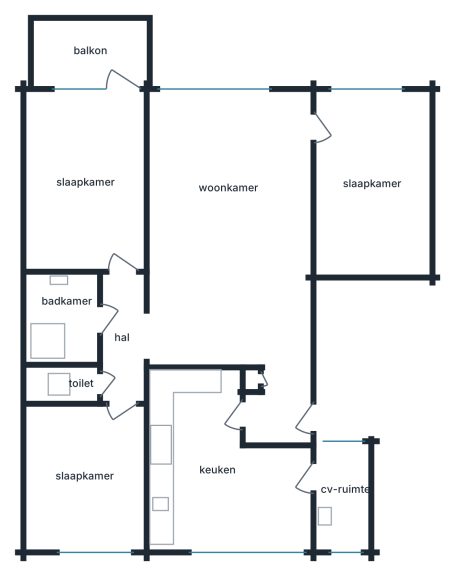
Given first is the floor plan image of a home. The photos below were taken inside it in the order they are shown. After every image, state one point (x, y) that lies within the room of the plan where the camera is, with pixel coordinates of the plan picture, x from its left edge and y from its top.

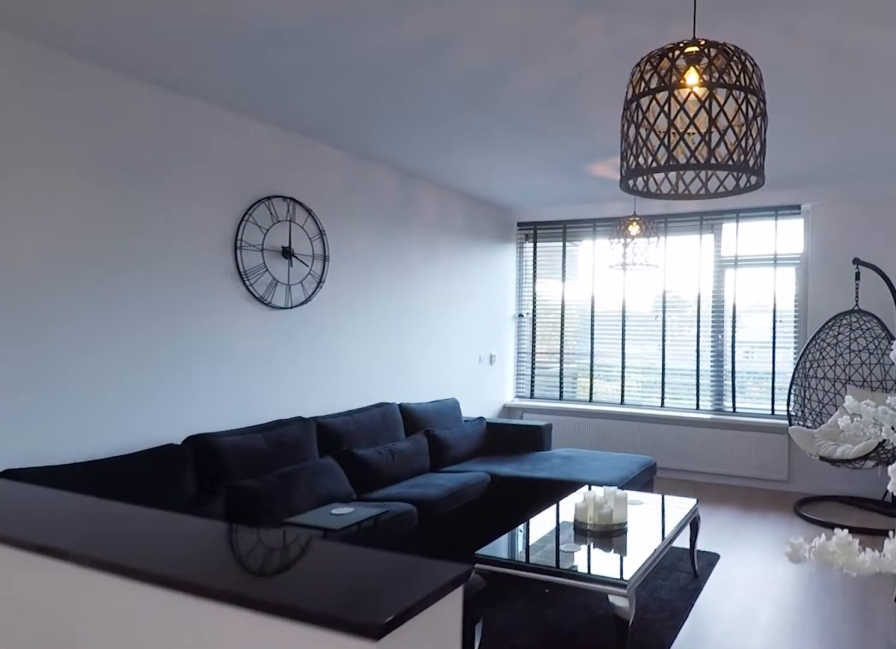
(234, 245)
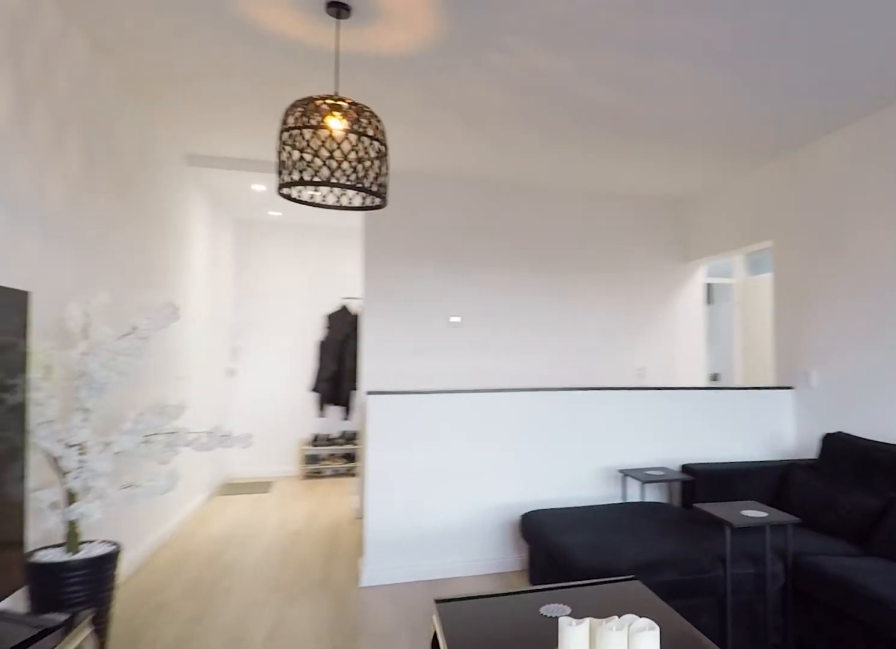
(234, 245)
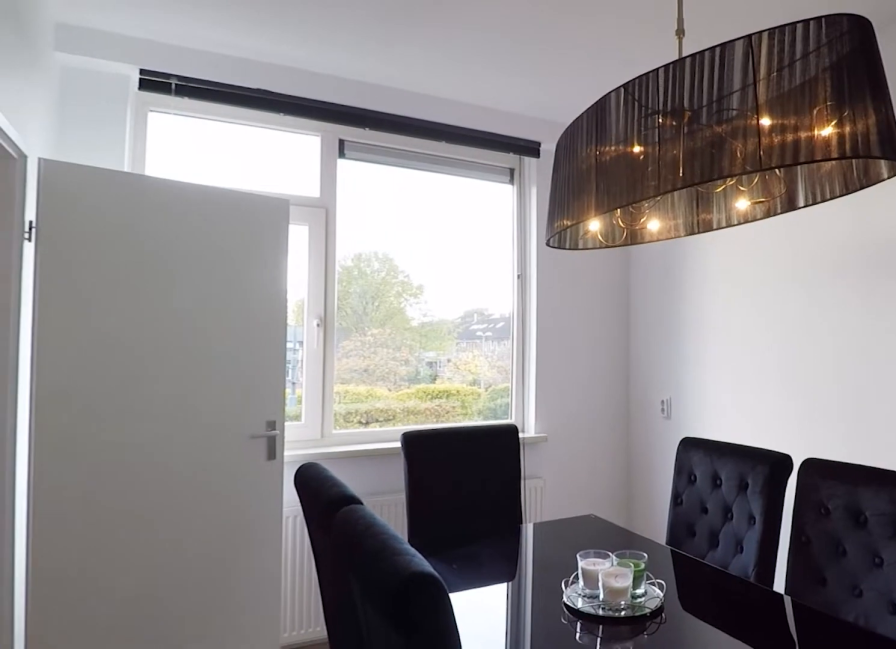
(373, 183)
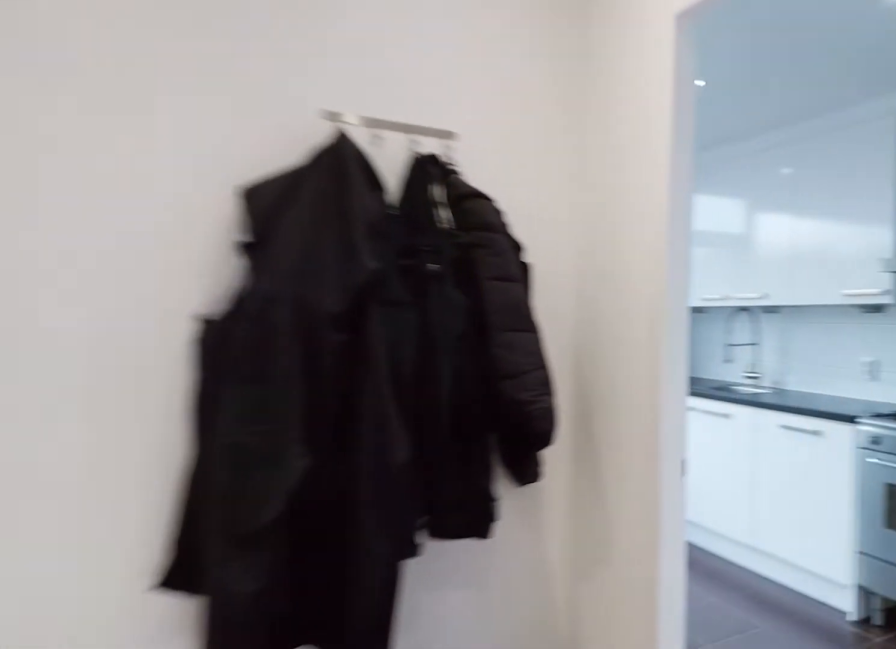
(234, 245)
